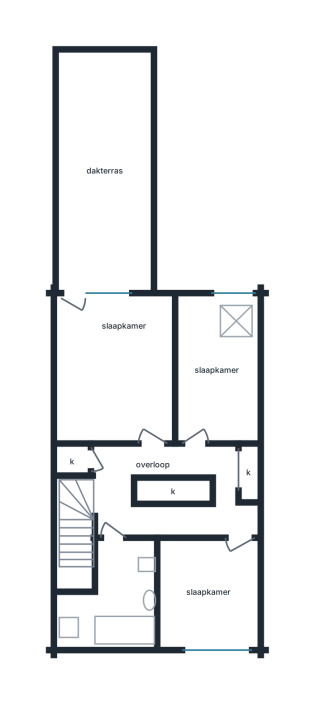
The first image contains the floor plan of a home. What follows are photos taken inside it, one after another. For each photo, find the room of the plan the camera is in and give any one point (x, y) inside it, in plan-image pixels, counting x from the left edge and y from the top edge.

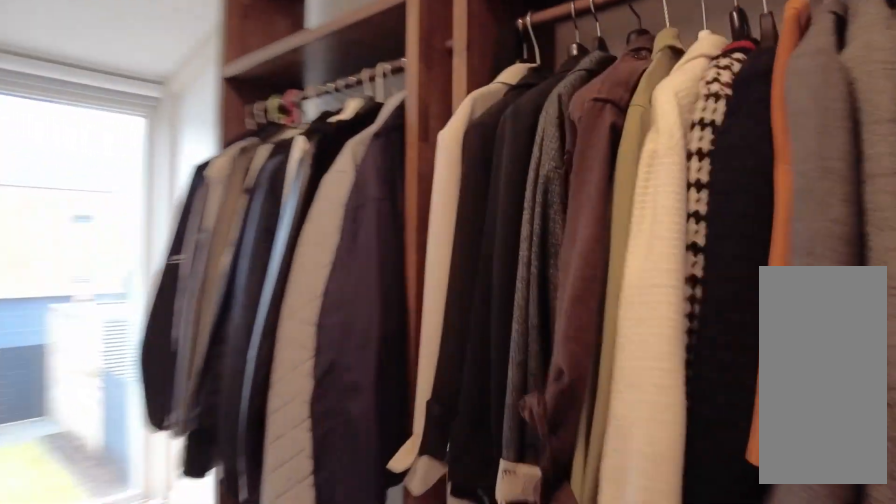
(217, 370)
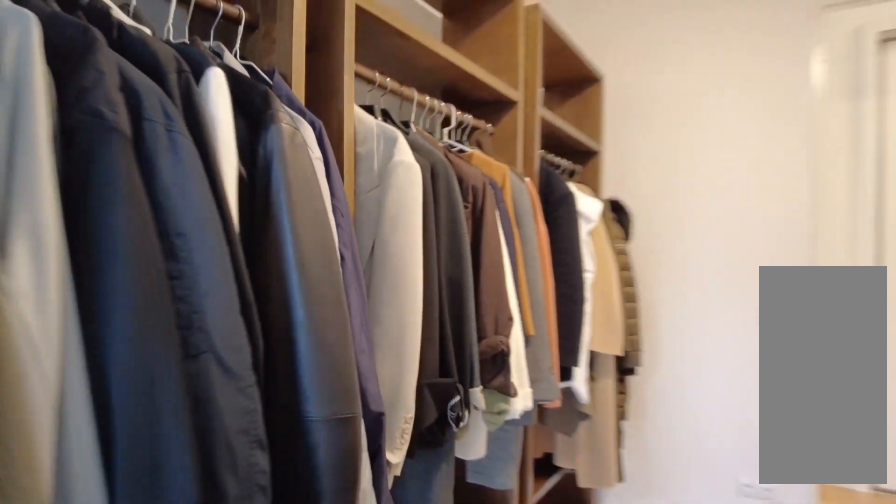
(217, 370)
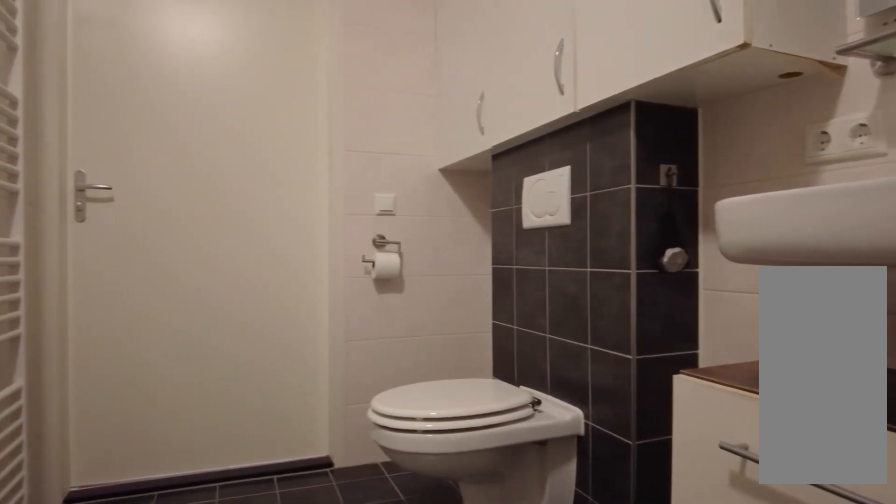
(114, 593)
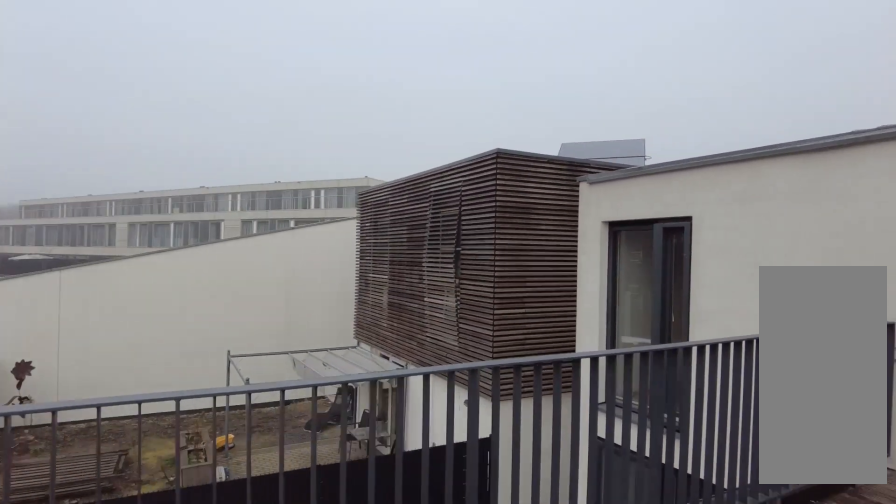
(105, 167)
